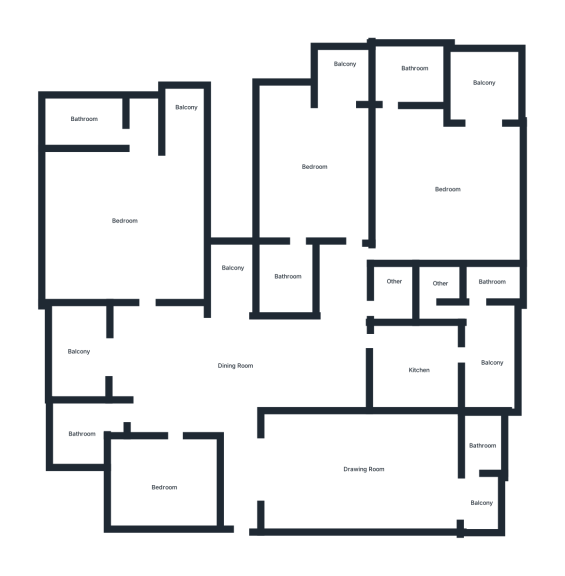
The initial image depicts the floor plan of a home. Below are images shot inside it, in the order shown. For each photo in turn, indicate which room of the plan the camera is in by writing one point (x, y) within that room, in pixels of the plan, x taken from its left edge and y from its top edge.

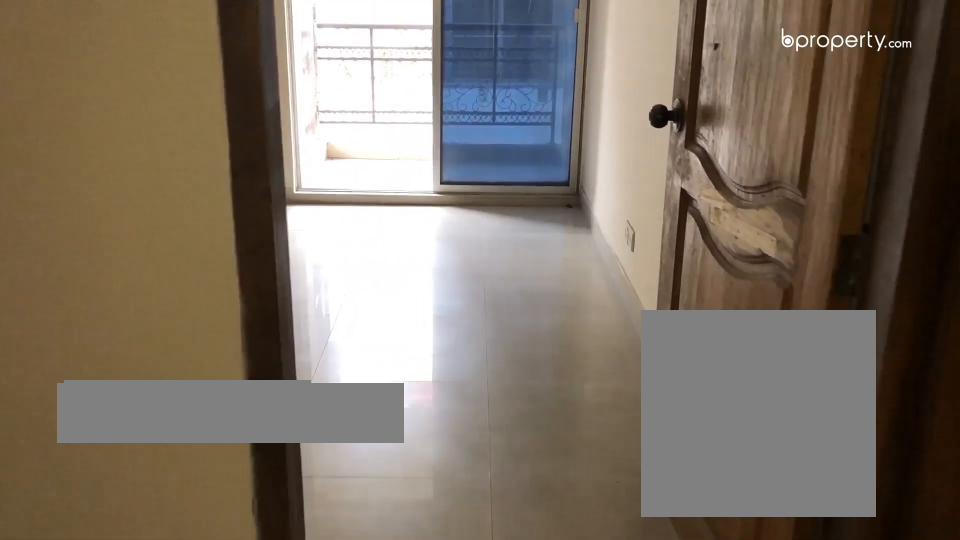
(317, 165)
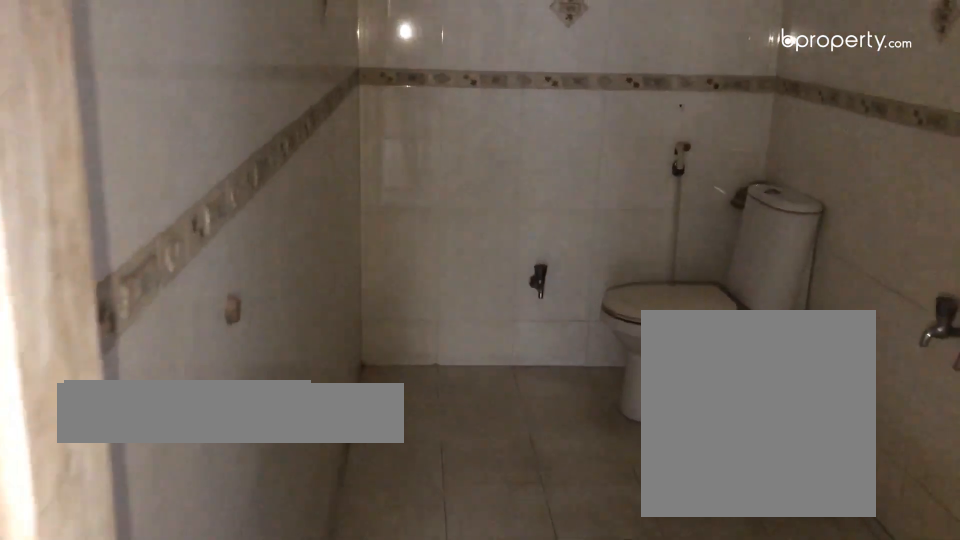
(287, 273)
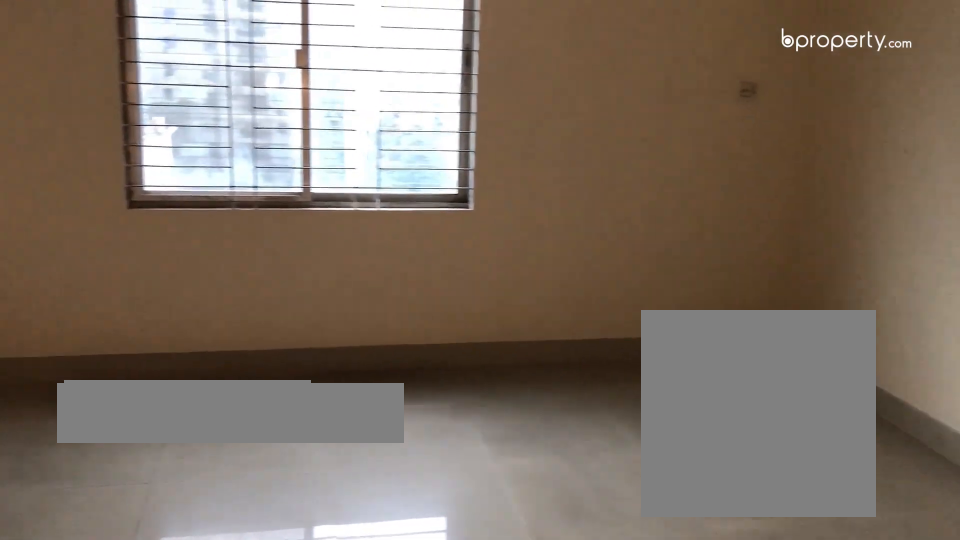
(125, 218)
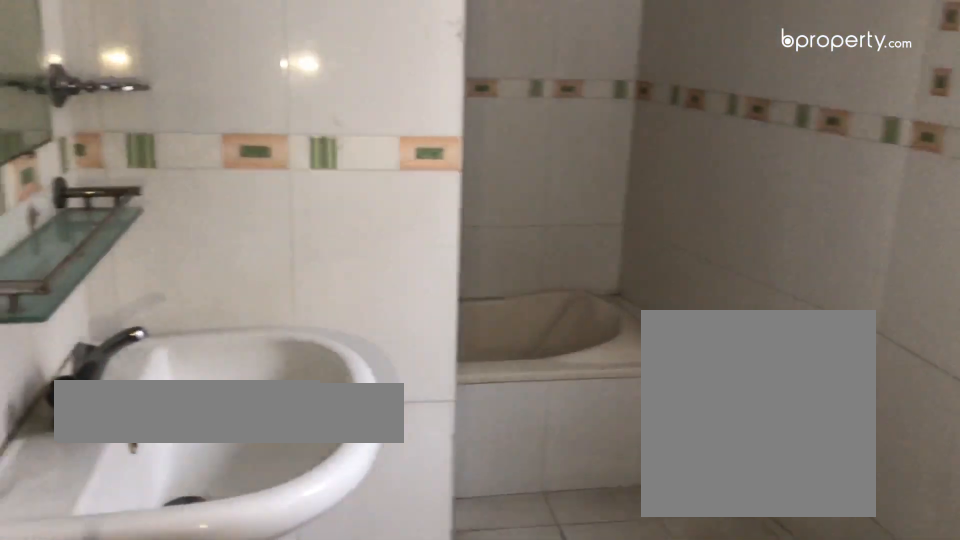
(86, 121)
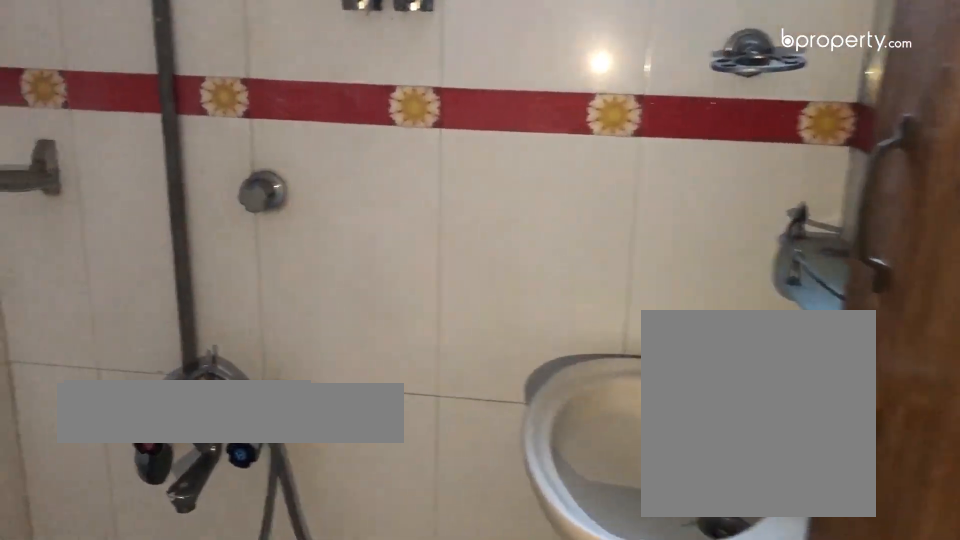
(82, 434)
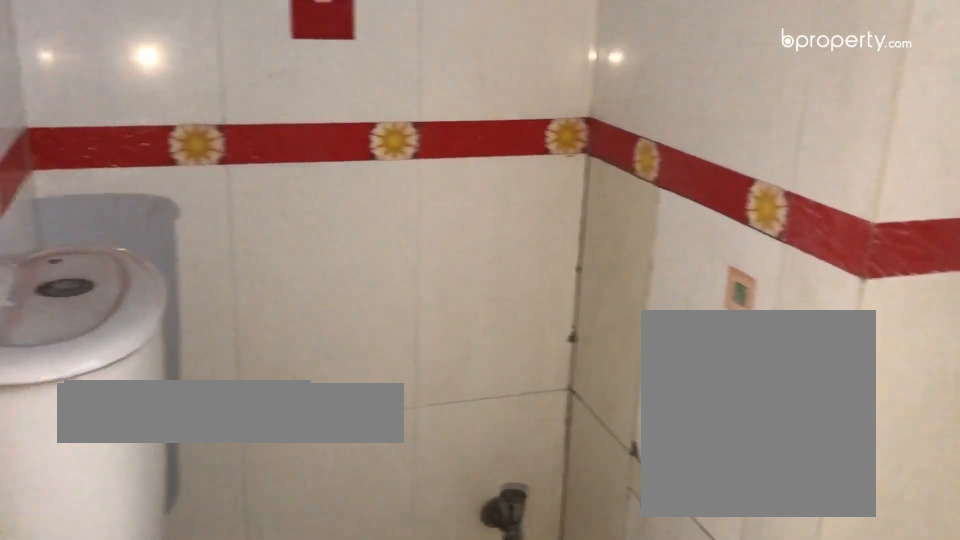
(82, 434)
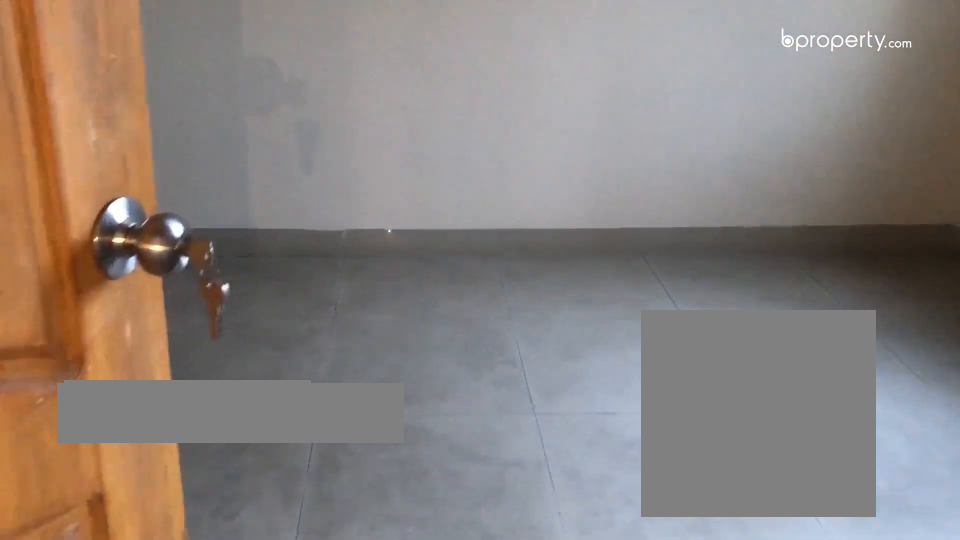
(165, 489)
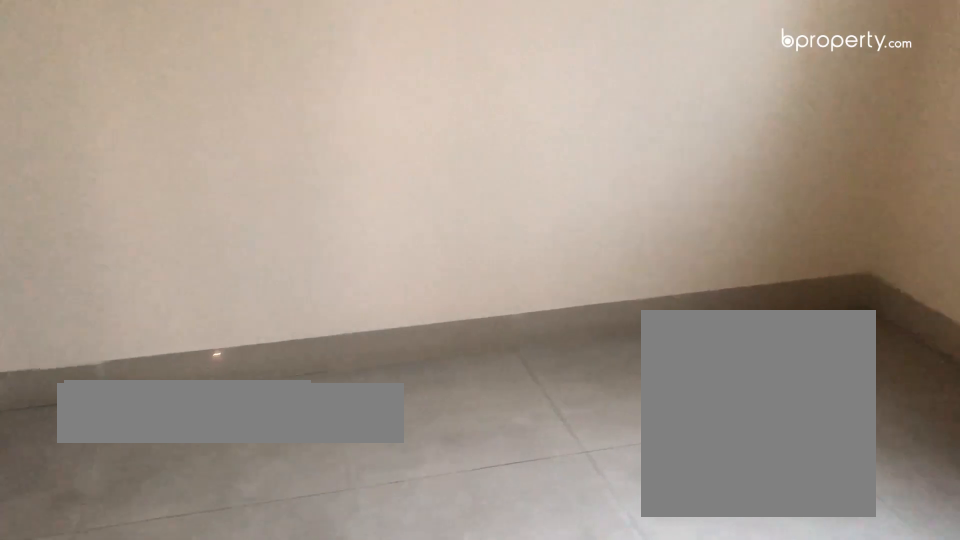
(165, 489)
